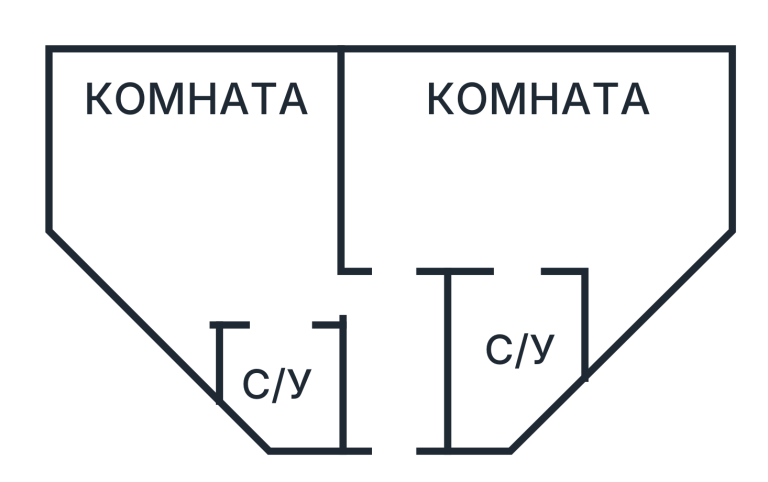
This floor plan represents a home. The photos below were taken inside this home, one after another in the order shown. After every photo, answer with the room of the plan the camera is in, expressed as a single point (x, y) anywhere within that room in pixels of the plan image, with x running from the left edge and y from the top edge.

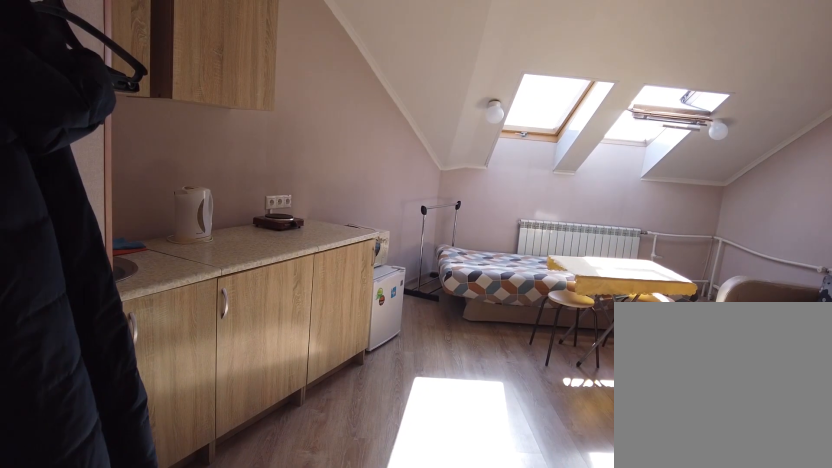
(258, 283)
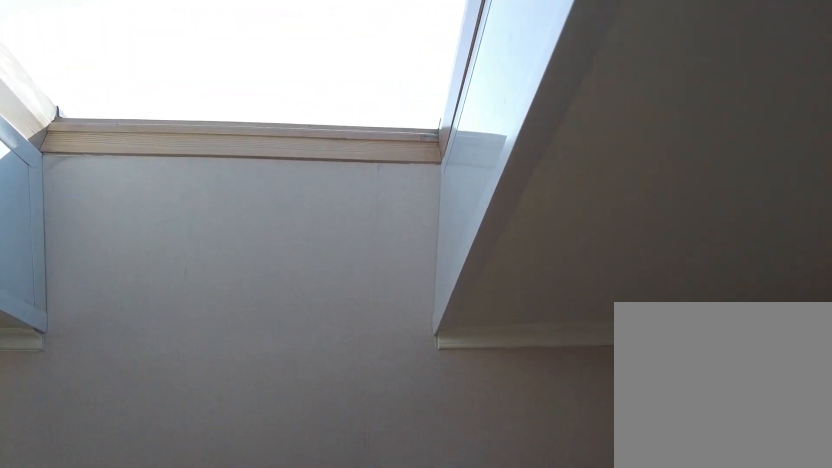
(284, 125)
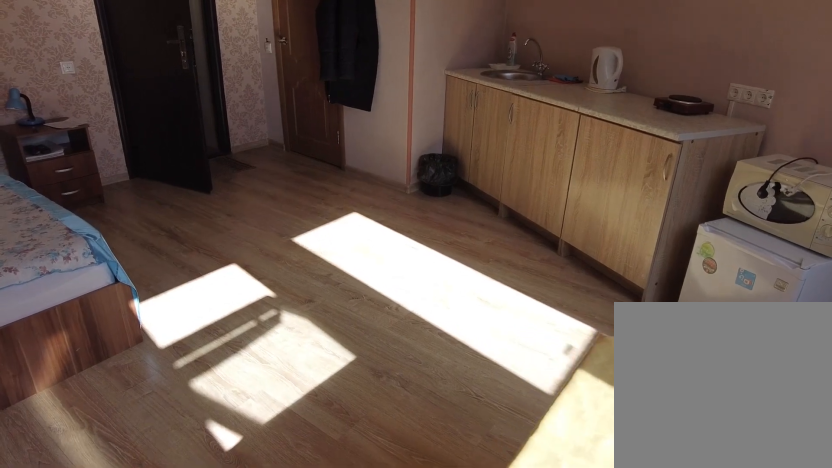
(284, 125)
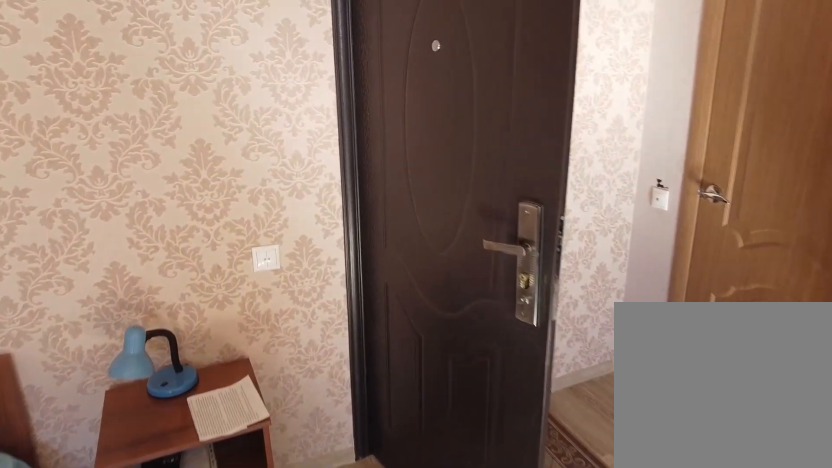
(304, 234)
